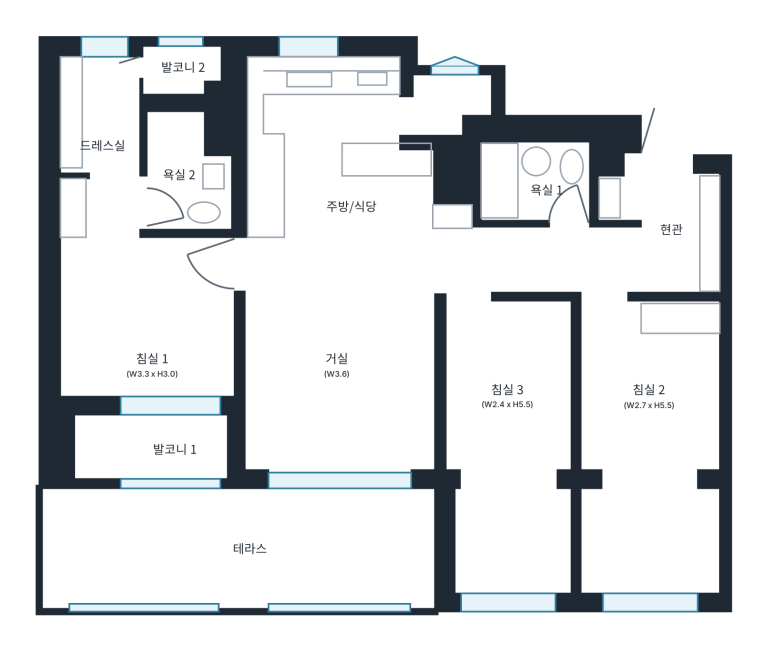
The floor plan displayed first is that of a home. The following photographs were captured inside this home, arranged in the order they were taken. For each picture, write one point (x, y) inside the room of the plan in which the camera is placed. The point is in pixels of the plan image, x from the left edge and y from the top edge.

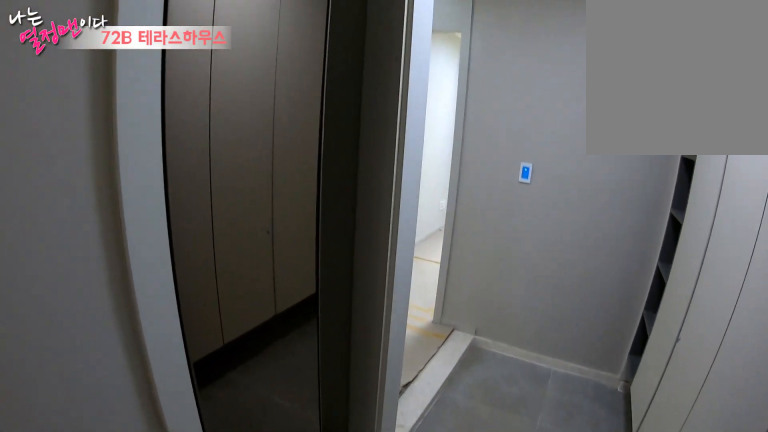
(676, 228)
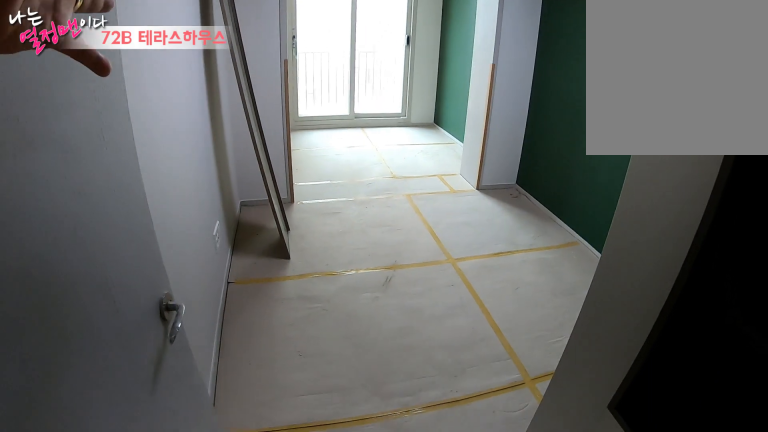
(650, 409)
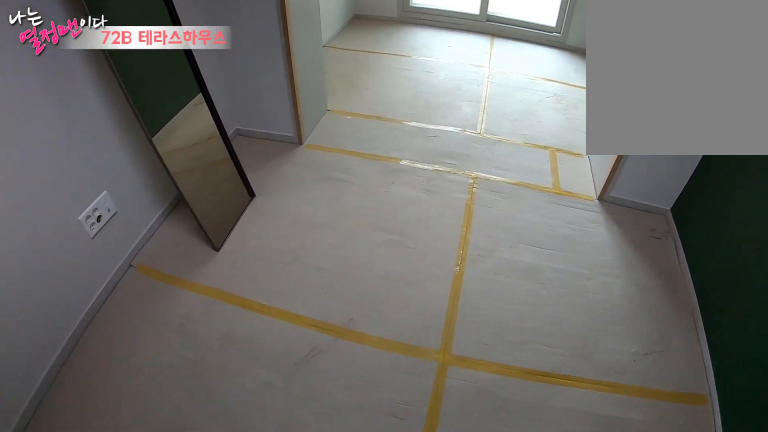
(651, 409)
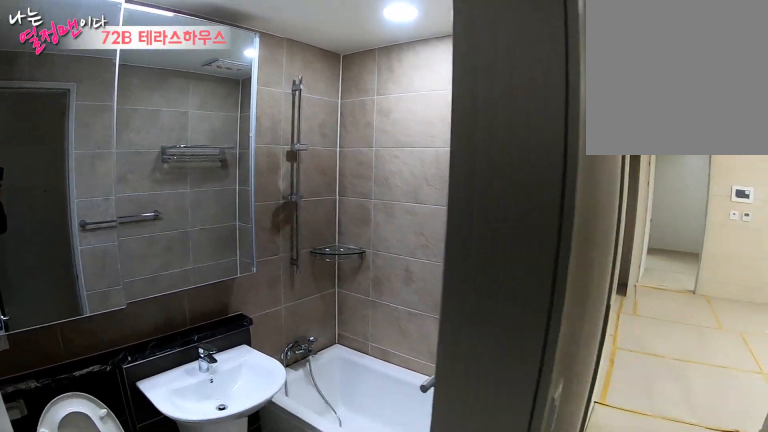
(540, 184)
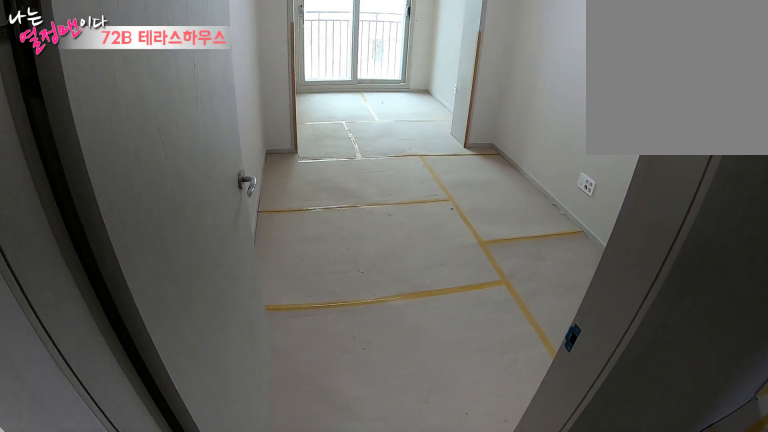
(510, 403)
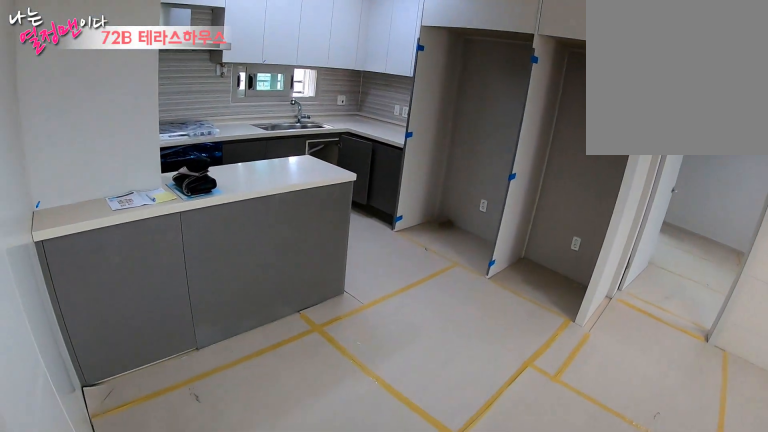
(333, 371)
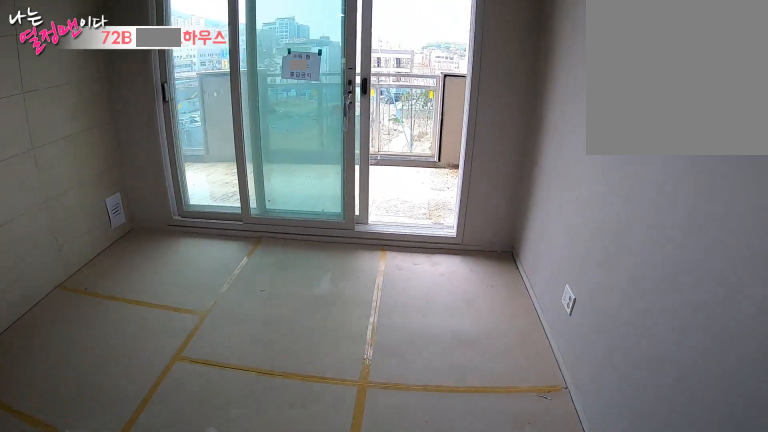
(333, 371)
